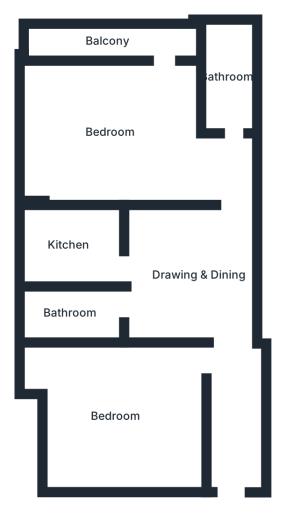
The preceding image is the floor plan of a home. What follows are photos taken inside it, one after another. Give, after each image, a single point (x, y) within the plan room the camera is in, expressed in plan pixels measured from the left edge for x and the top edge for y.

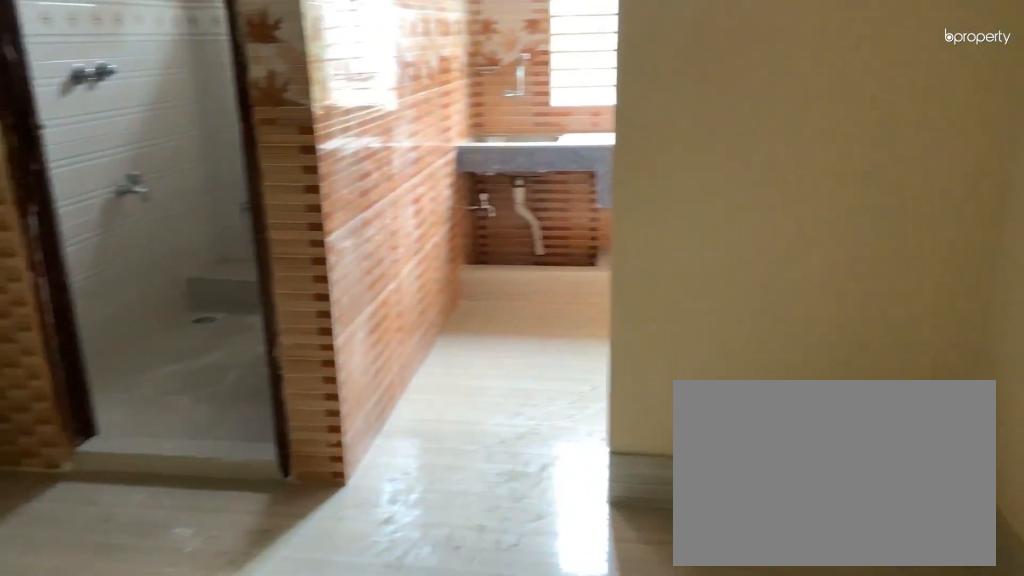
(169, 256)
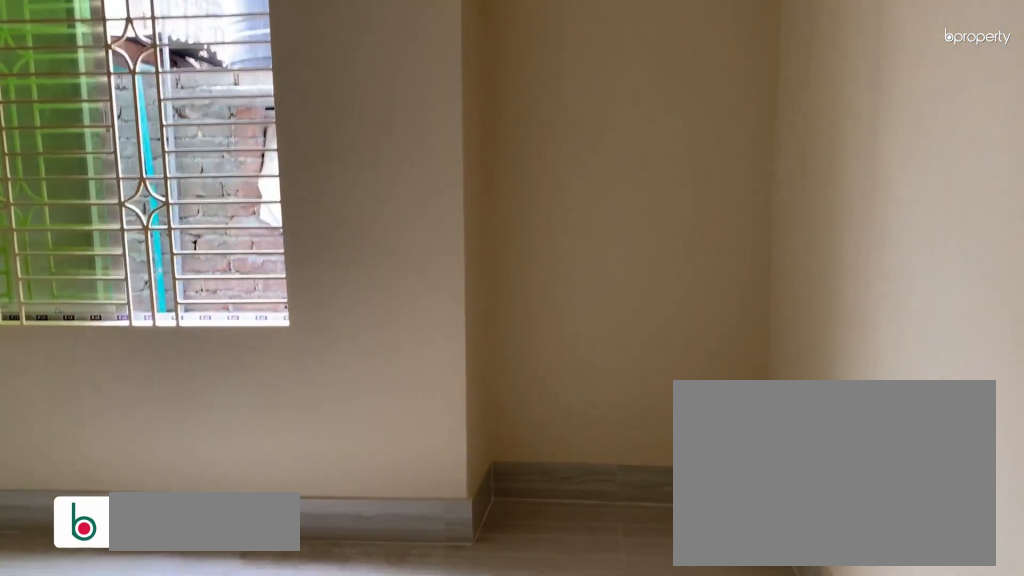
(127, 421)
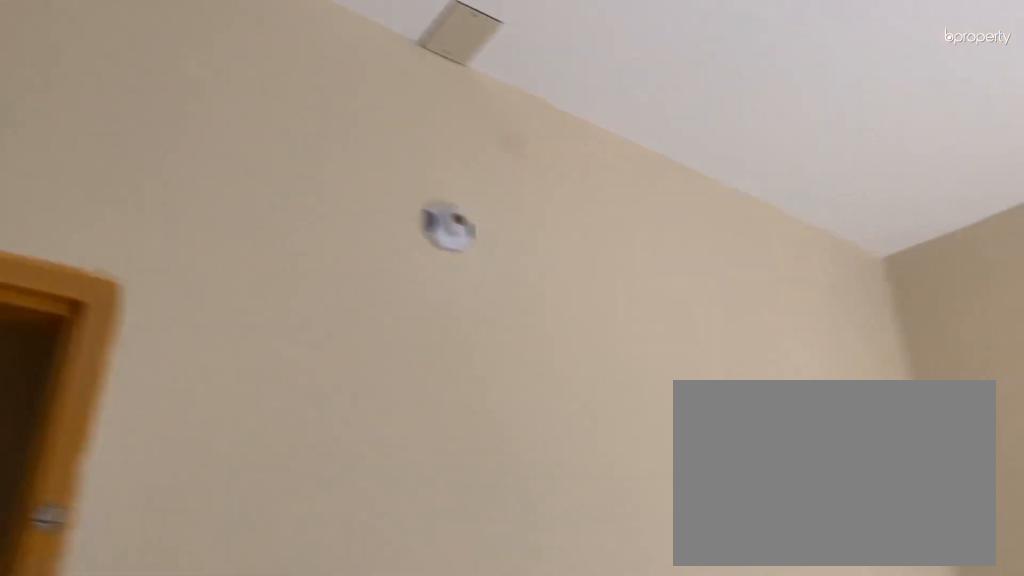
(127, 421)
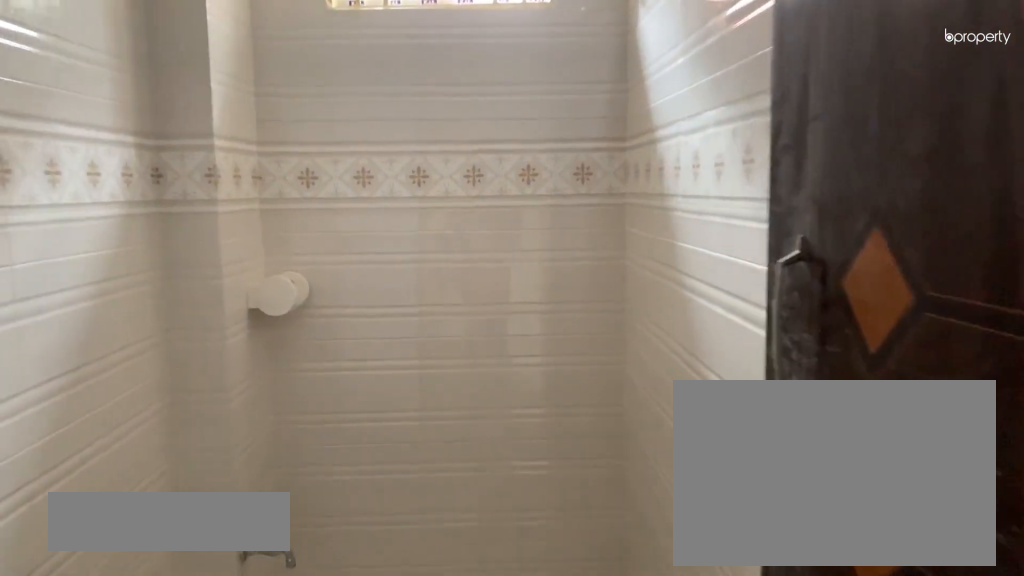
(102, 315)
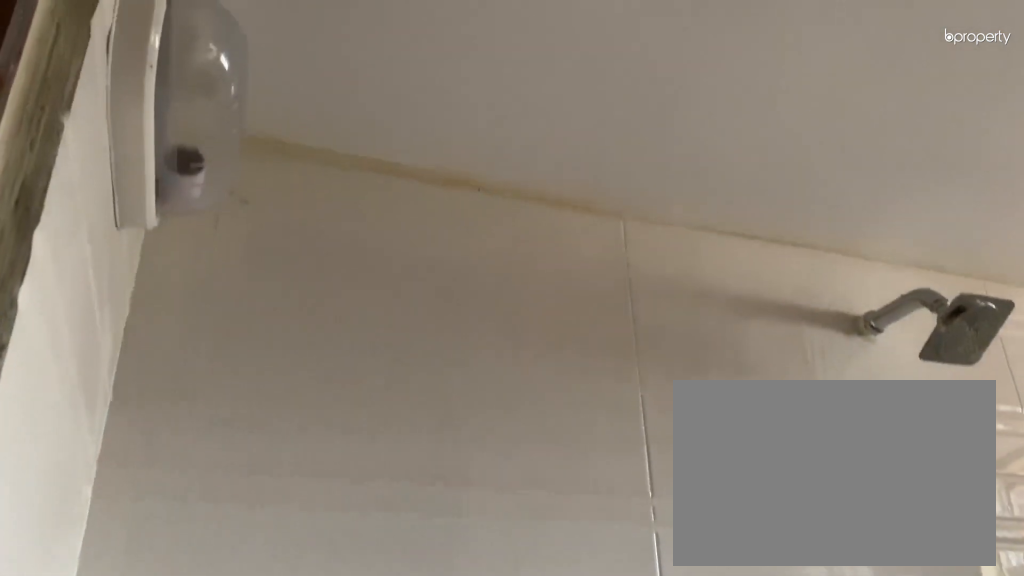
(72, 318)
